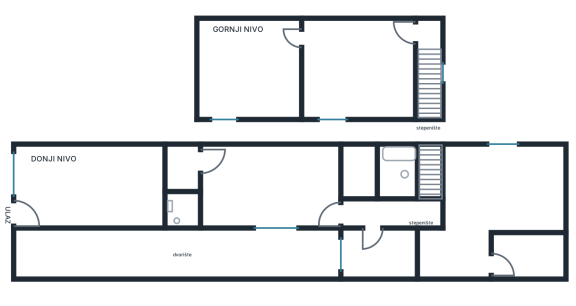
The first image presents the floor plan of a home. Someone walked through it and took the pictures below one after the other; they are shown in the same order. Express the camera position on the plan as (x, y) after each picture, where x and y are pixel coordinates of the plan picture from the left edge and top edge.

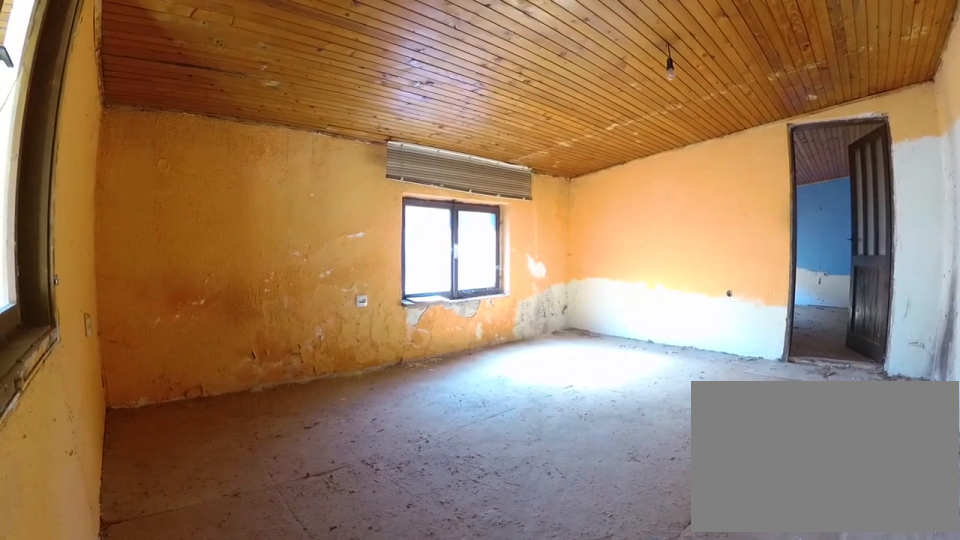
(409, 31)
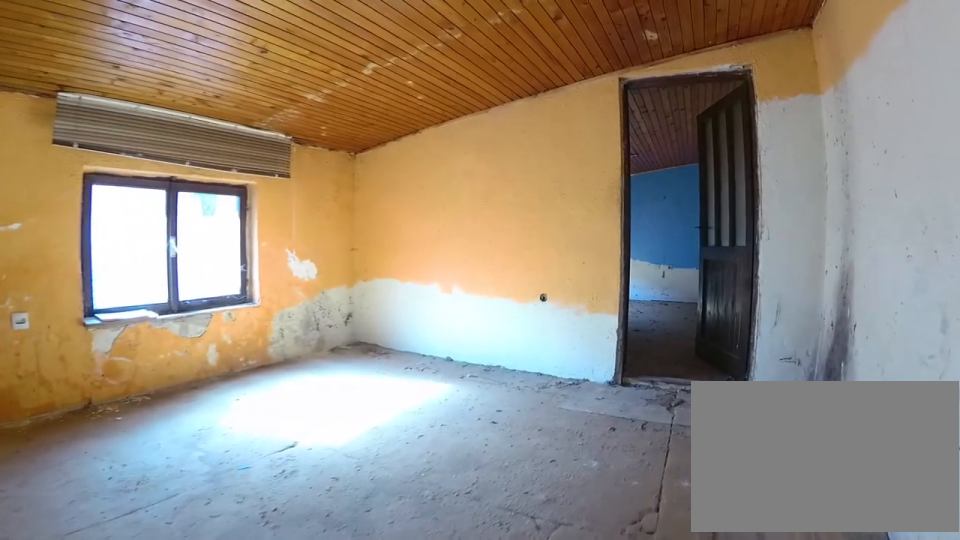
(391, 42)
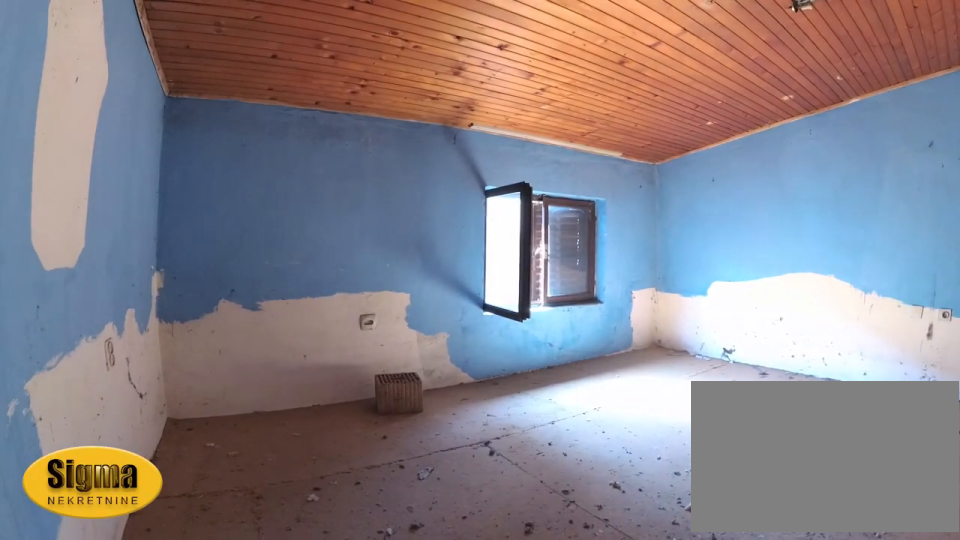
(304, 27)
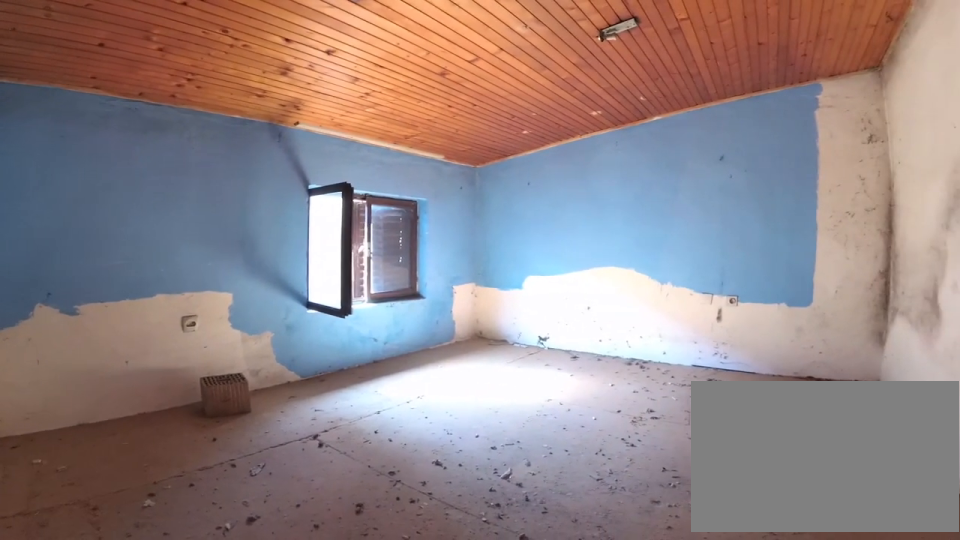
(311, 37)
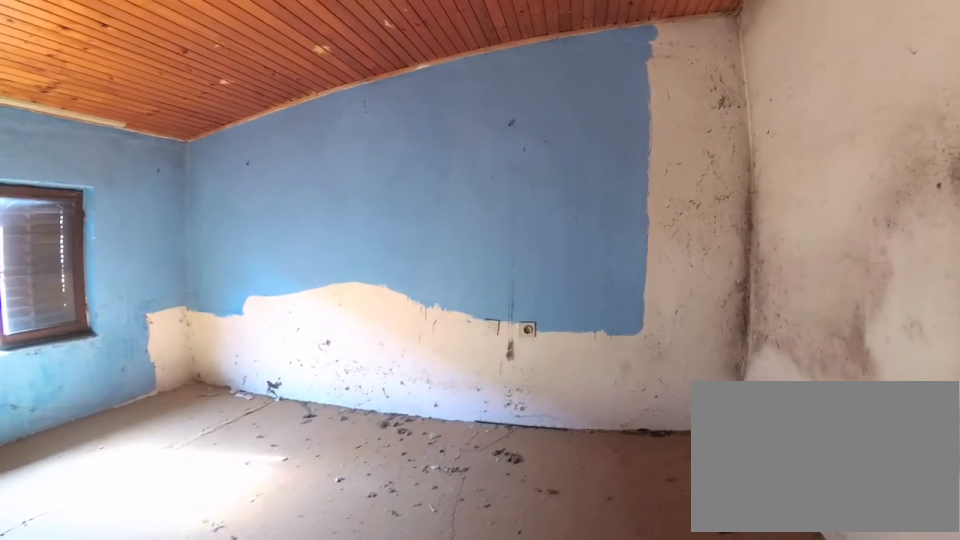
(258, 41)
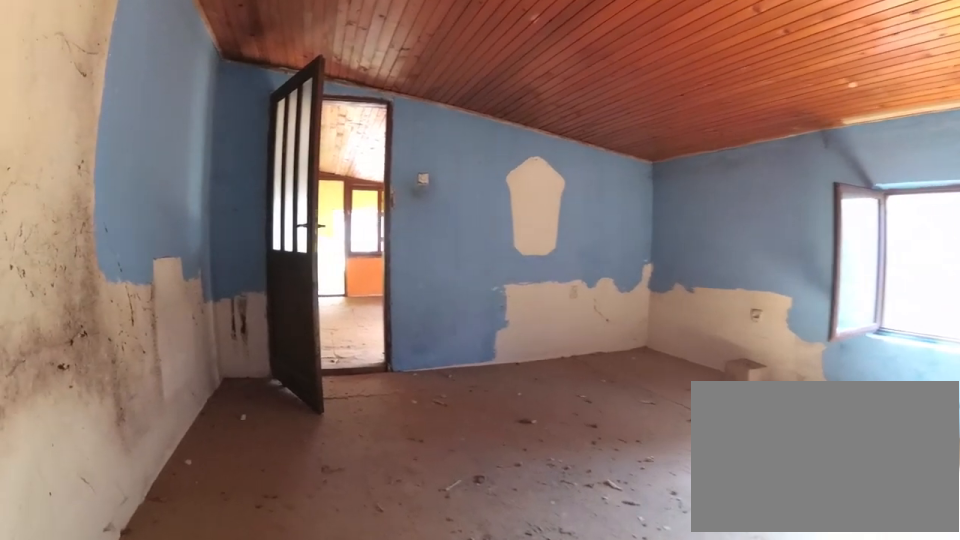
(213, 52)
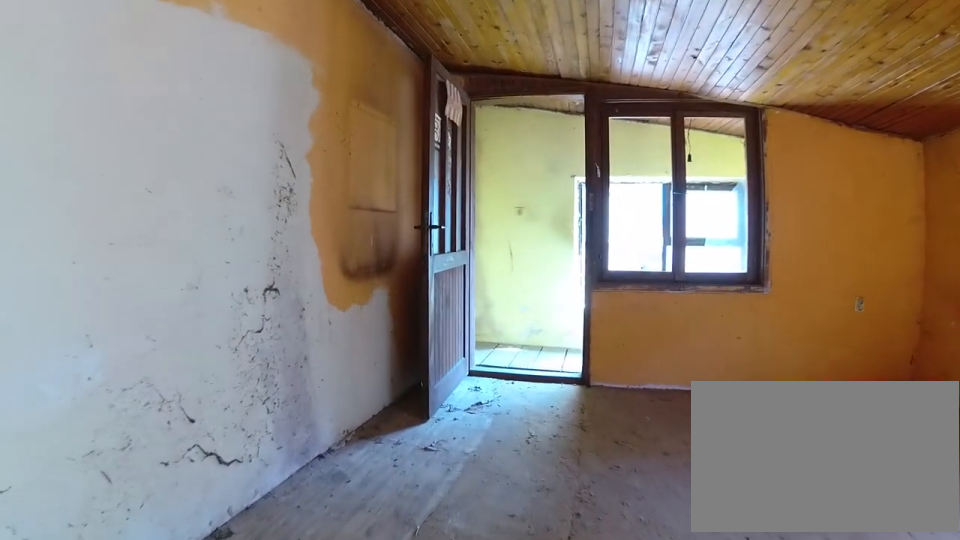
(322, 40)
